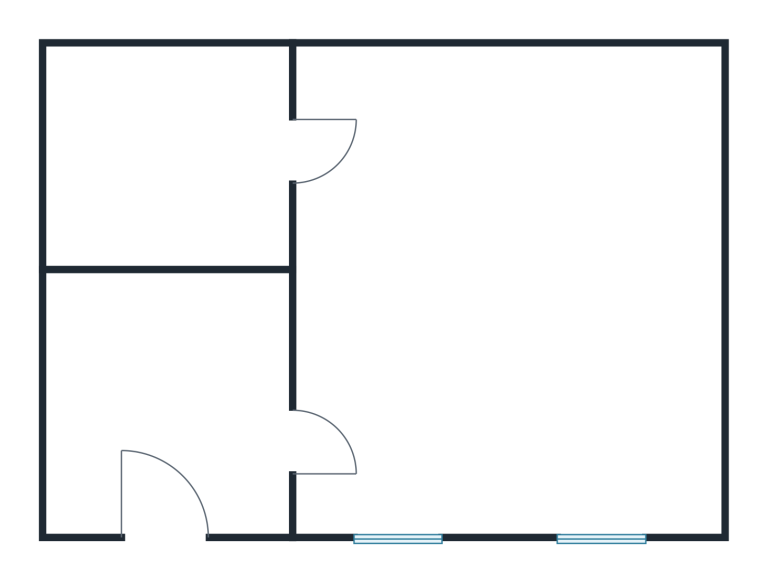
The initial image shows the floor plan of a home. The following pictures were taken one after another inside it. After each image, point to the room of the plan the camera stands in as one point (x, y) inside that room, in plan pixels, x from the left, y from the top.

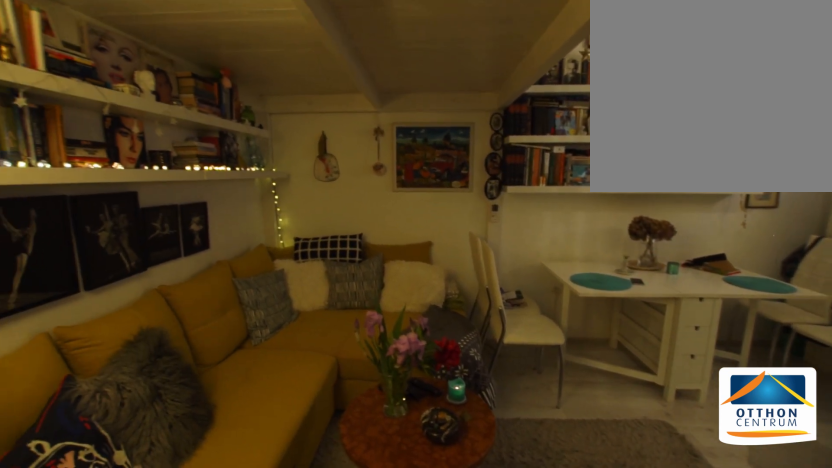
(519, 380)
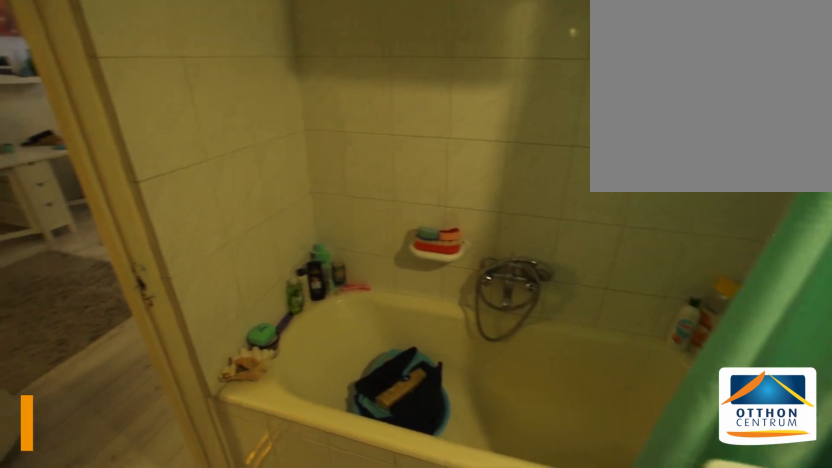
(175, 161)
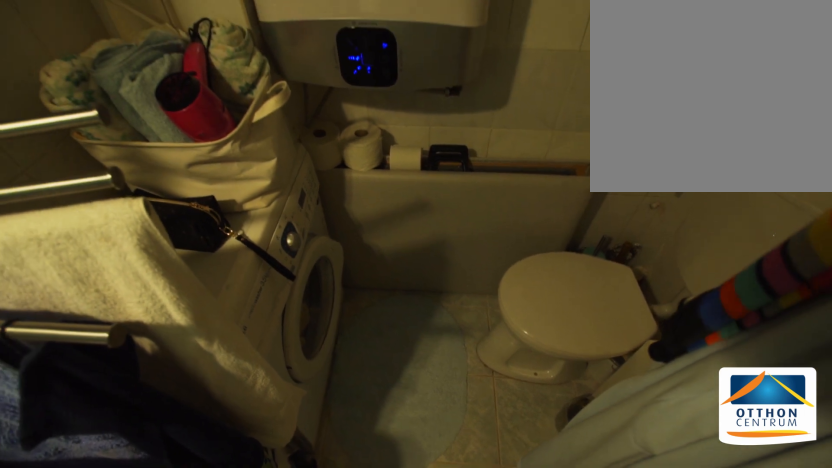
(175, 162)
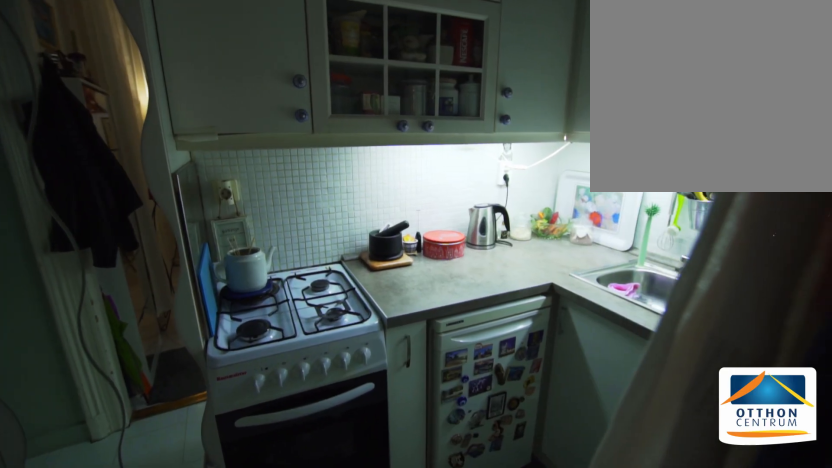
(171, 405)
